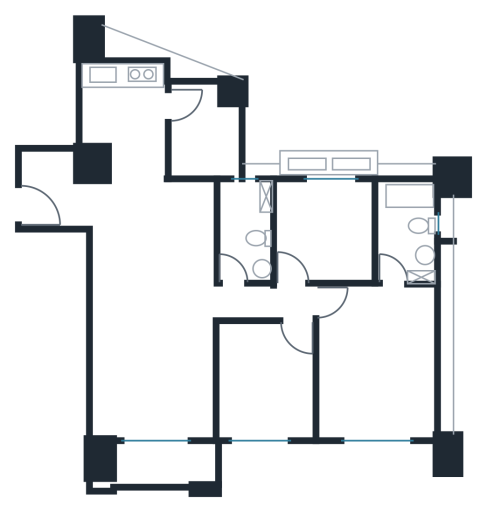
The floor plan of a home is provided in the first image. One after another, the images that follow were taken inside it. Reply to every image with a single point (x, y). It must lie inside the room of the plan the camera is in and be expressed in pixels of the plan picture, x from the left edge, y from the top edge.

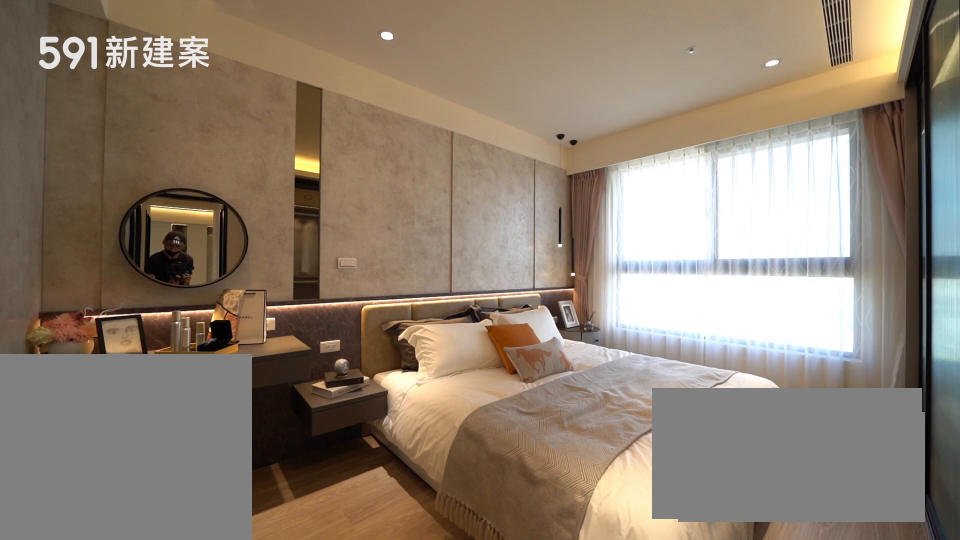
(377, 365)
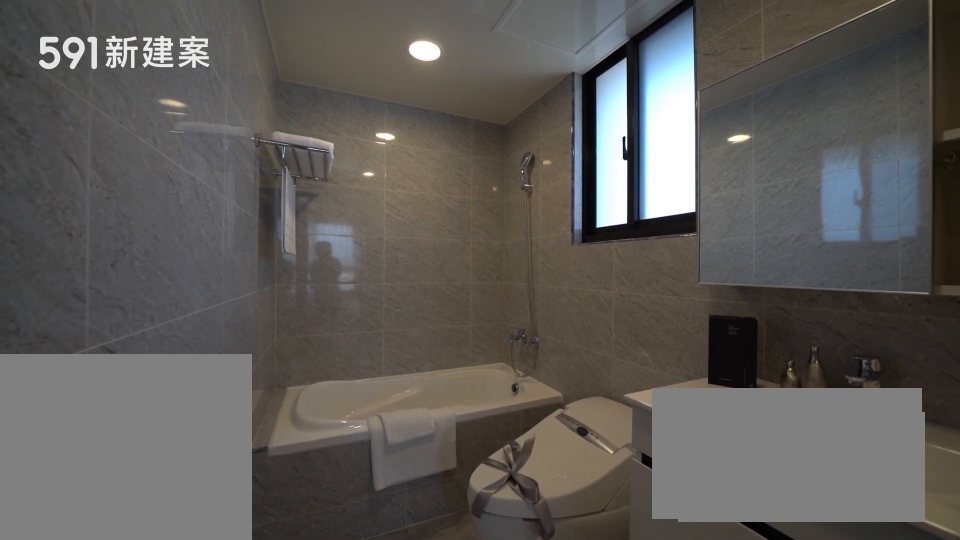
(407, 222)
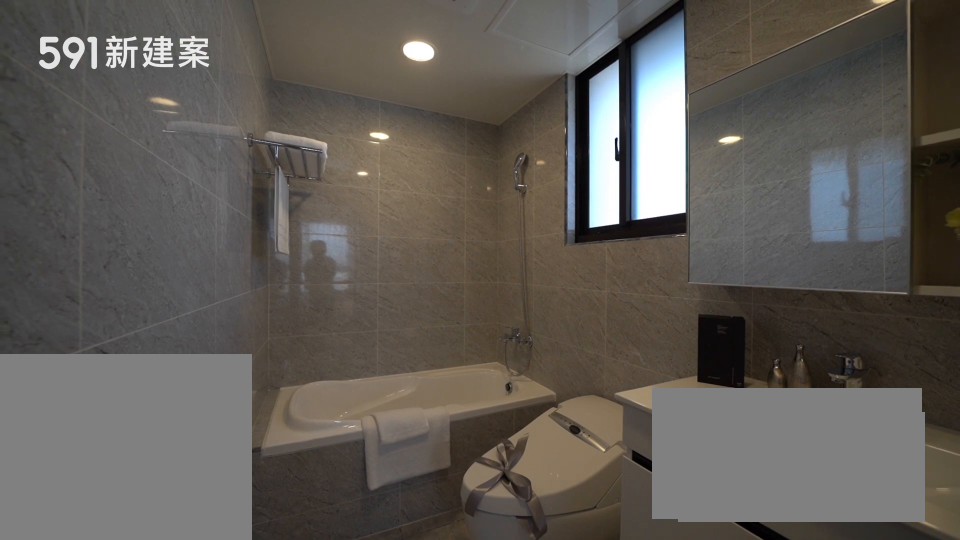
(407, 222)
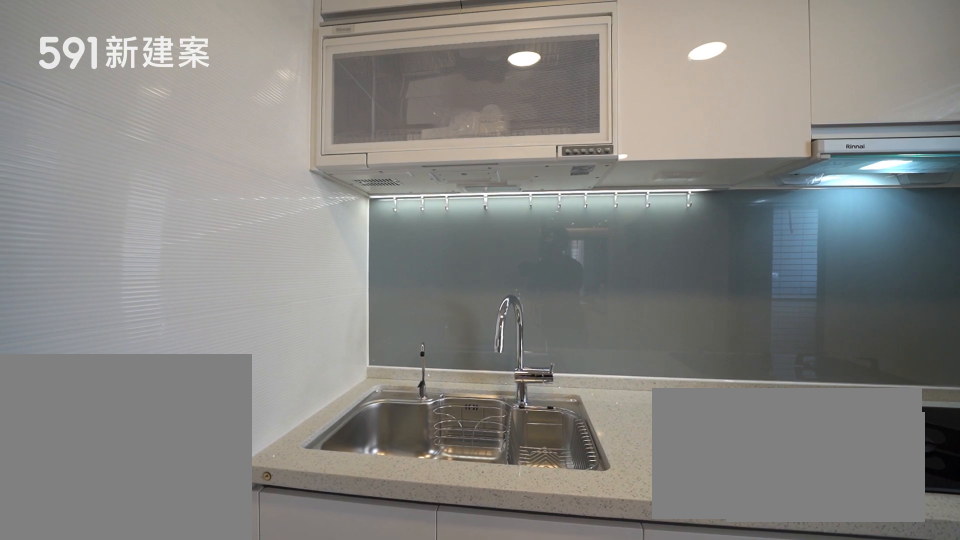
(124, 111)
